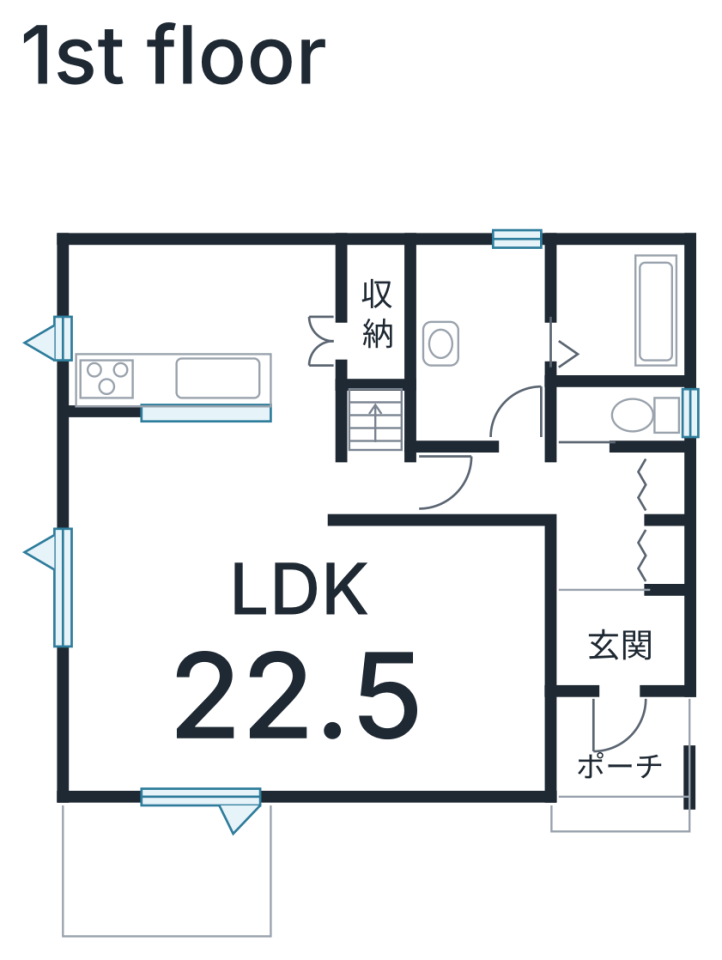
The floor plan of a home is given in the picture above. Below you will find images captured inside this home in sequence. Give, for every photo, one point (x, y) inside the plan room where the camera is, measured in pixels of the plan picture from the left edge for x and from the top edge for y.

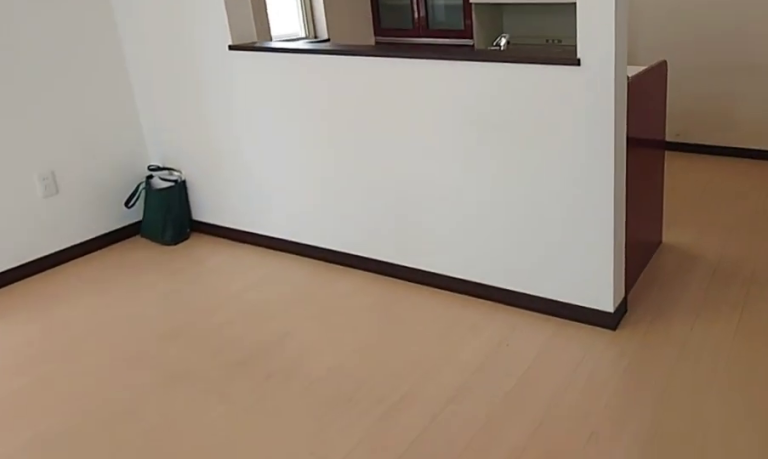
(273, 667)
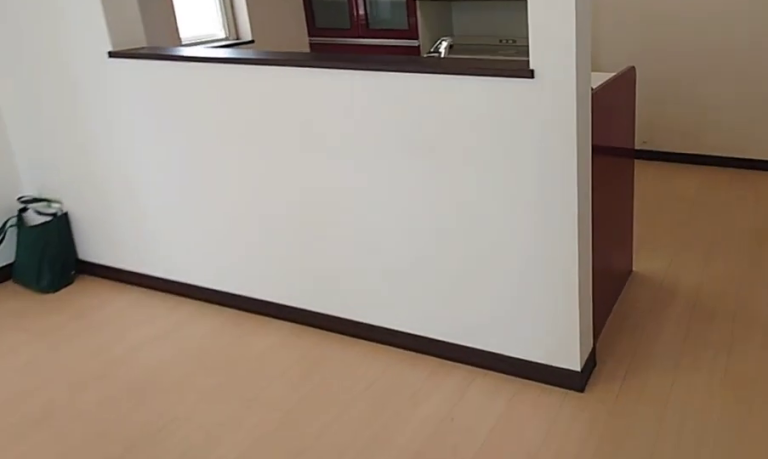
(273, 667)
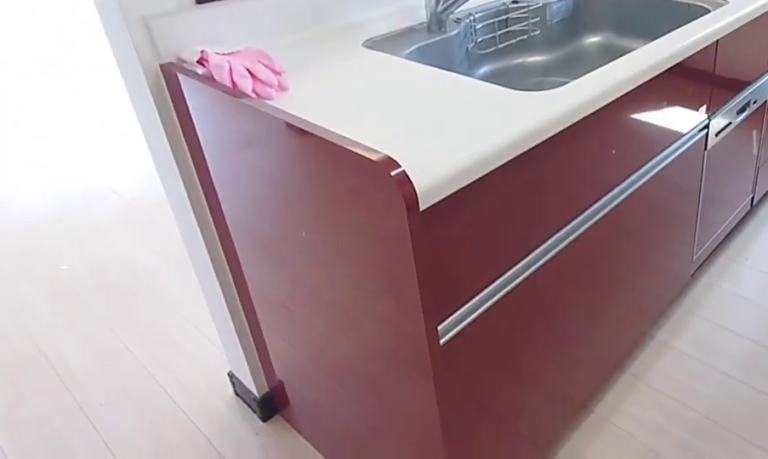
(155, 330)
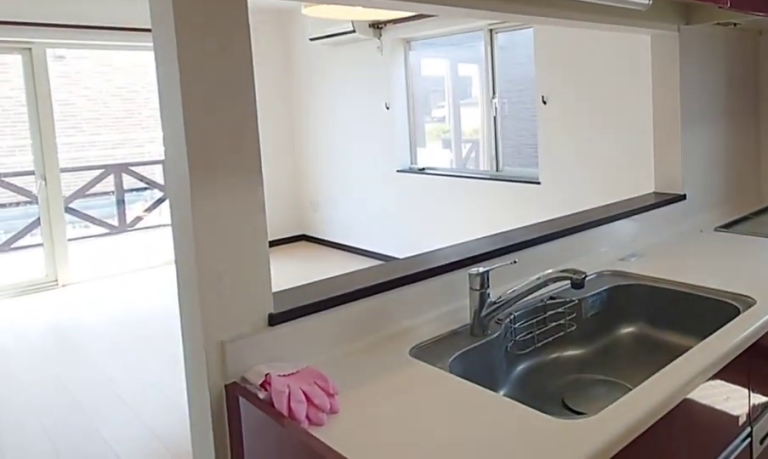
(155, 330)
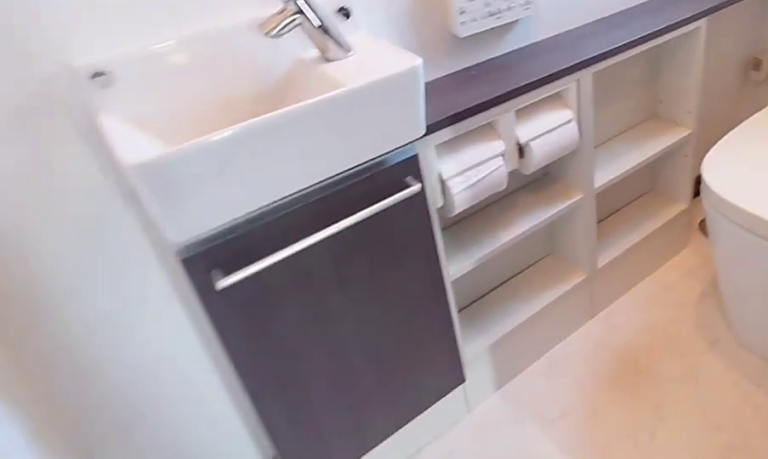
(644, 412)
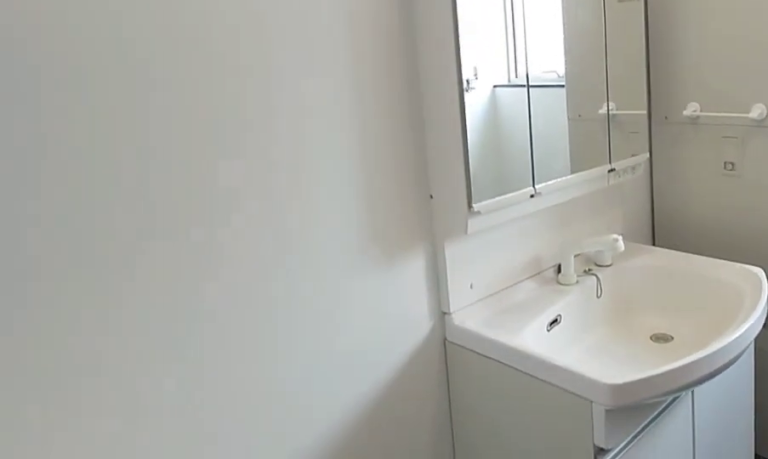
(482, 353)
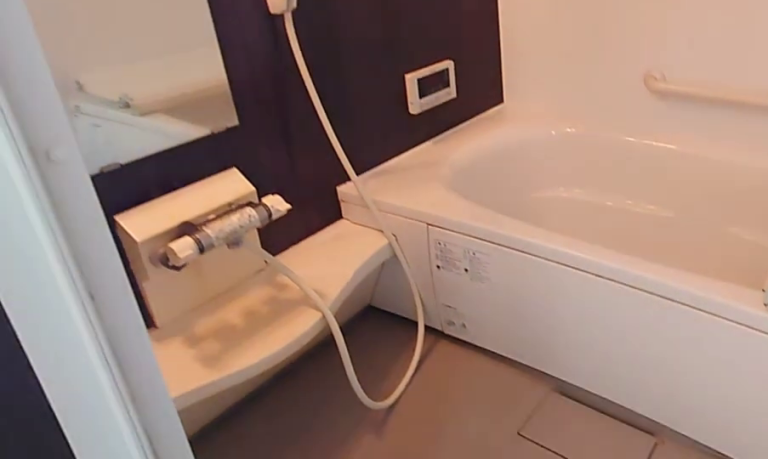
(613, 314)
